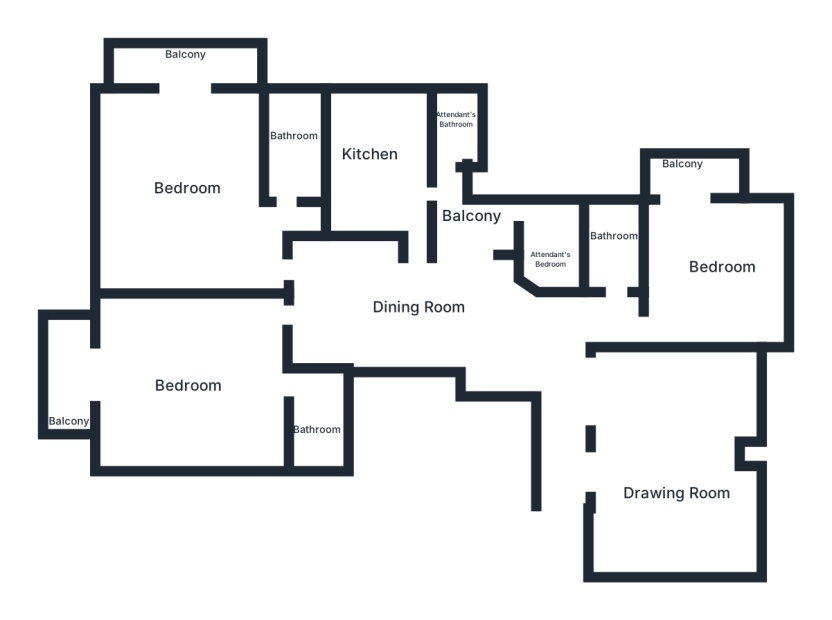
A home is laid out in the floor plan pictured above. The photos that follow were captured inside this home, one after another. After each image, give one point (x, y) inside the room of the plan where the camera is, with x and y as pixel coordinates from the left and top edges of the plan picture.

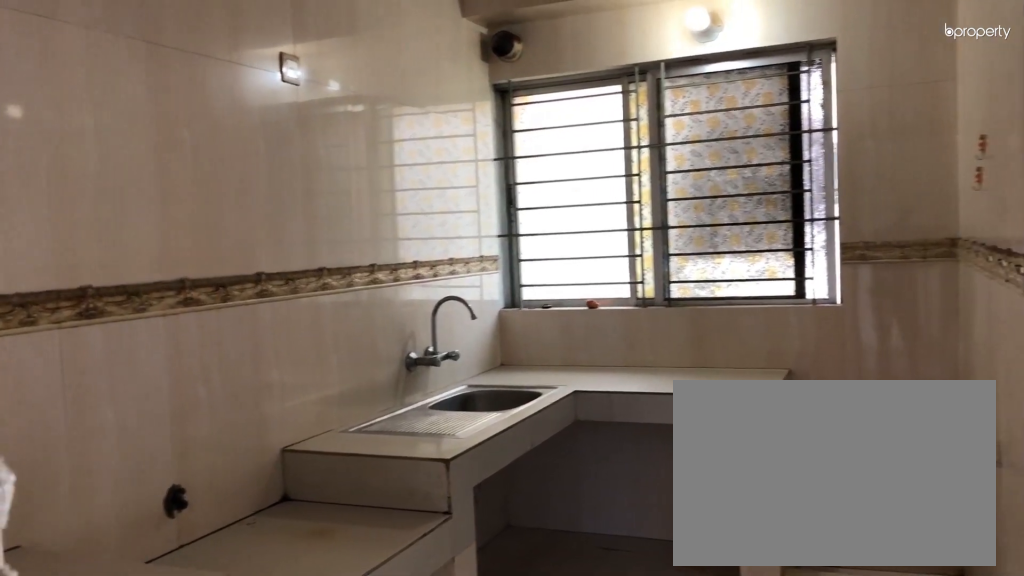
(368, 156)
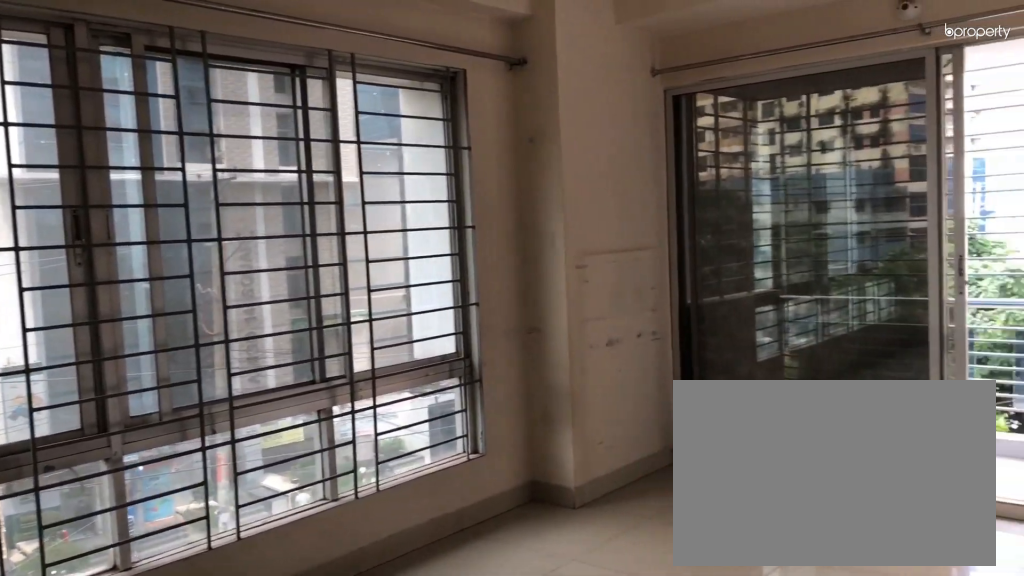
(186, 185)
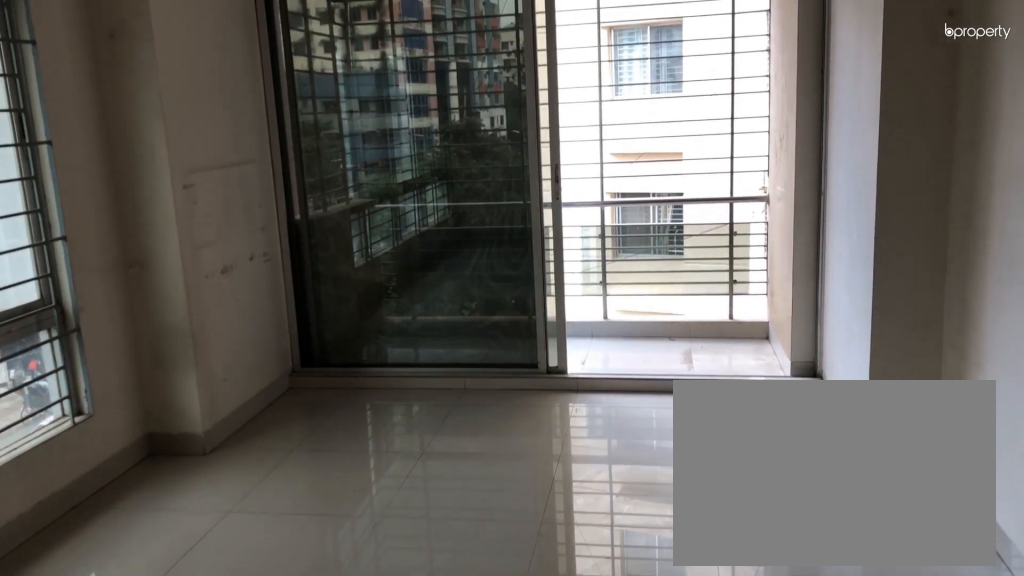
(186, 185)
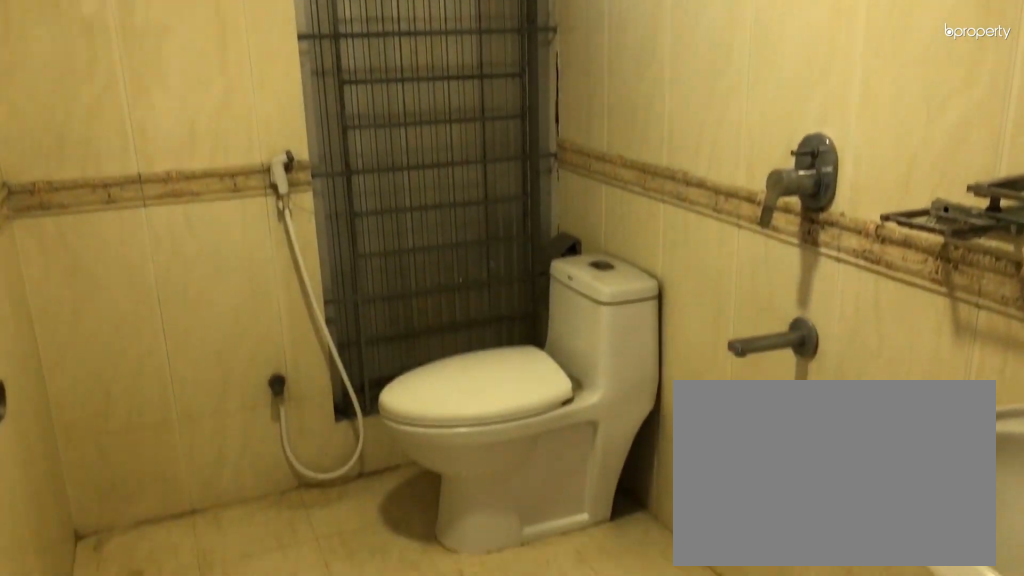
(291, 139)
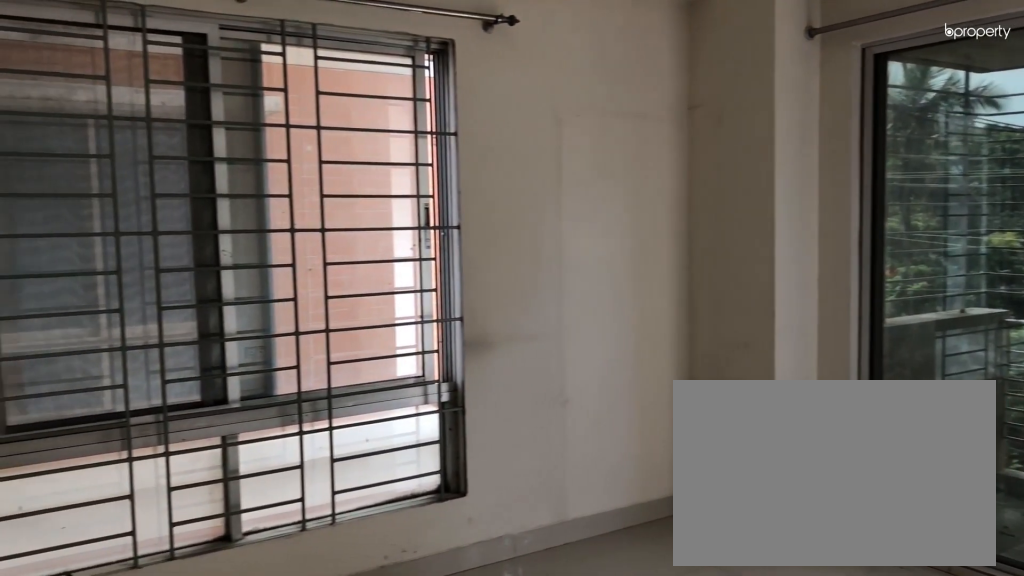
(183, 380)
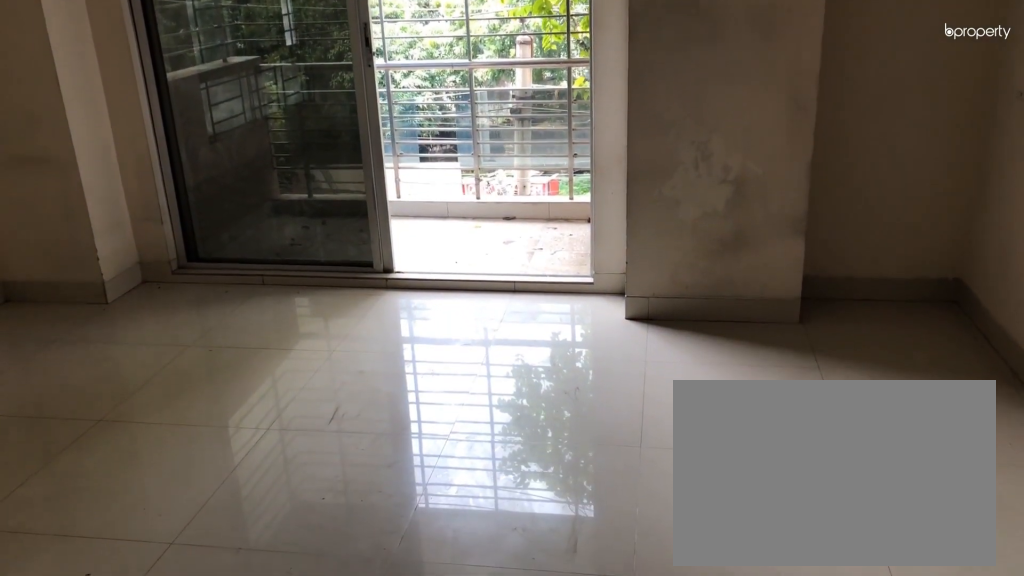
(183, 380)
